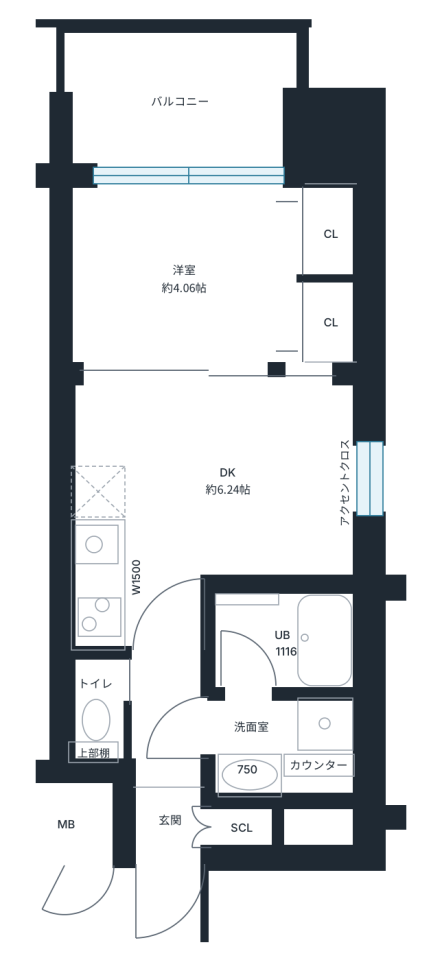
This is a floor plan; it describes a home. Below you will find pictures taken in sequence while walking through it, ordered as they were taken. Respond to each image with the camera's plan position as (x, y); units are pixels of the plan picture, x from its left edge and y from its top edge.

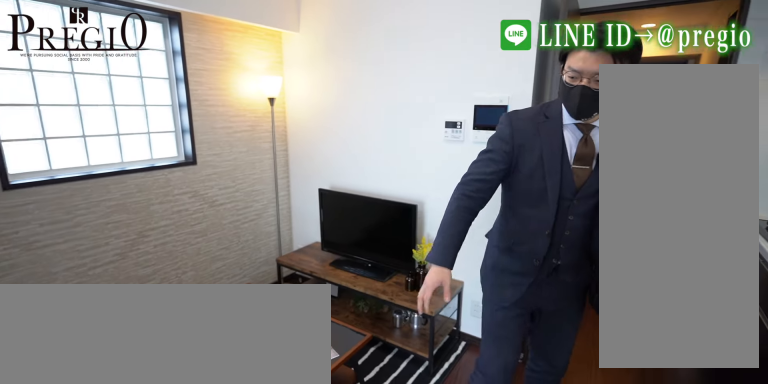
(226, 487)
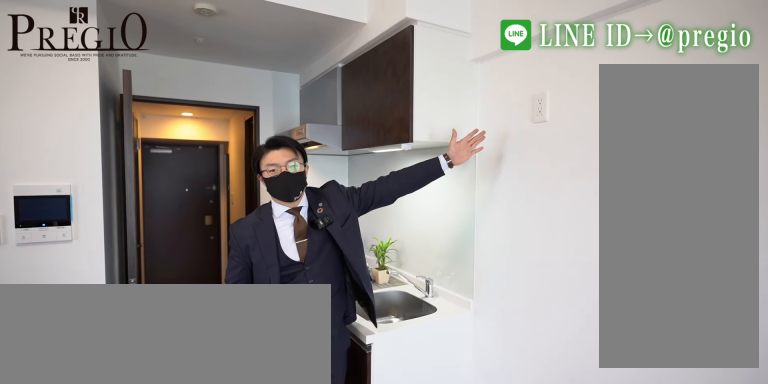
(97, 487)
